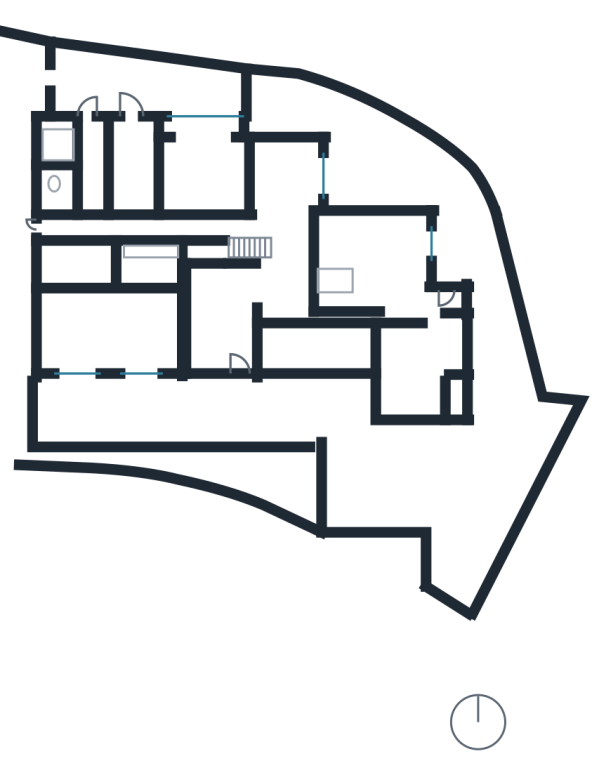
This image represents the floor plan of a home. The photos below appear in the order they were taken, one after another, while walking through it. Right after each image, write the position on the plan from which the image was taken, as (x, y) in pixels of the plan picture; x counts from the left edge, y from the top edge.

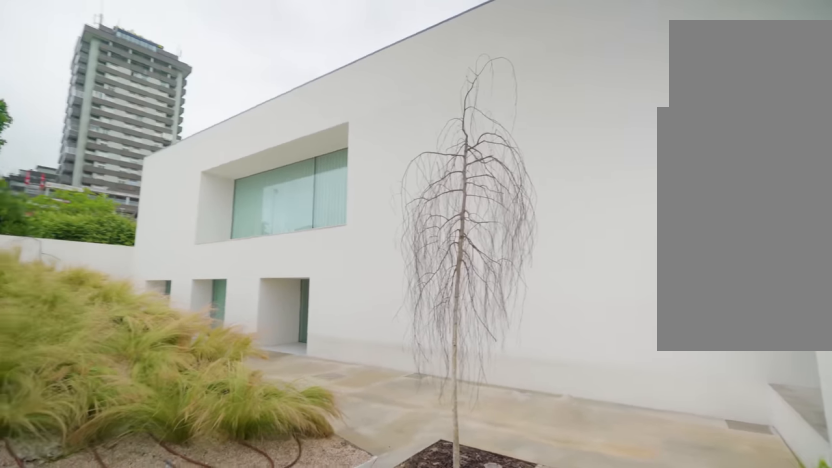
(339, 482)
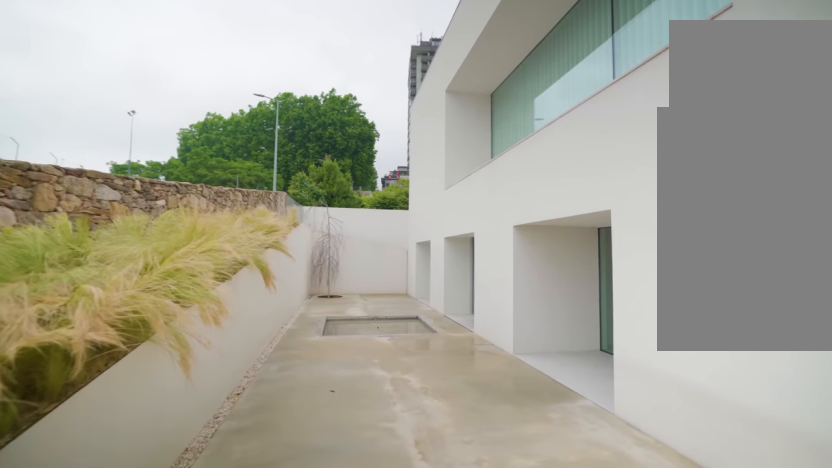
(279, 405)
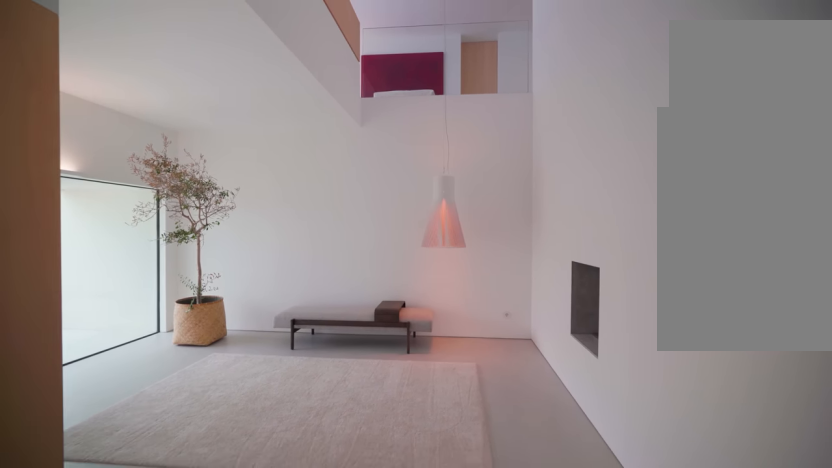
(253, 290)
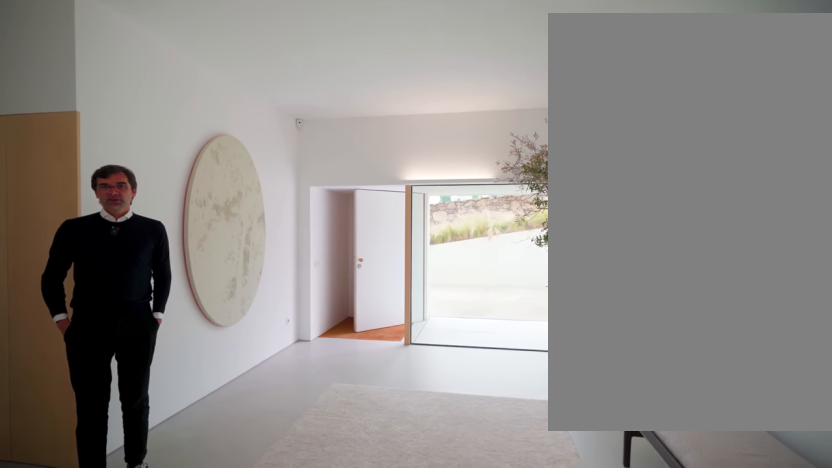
(203, 284)
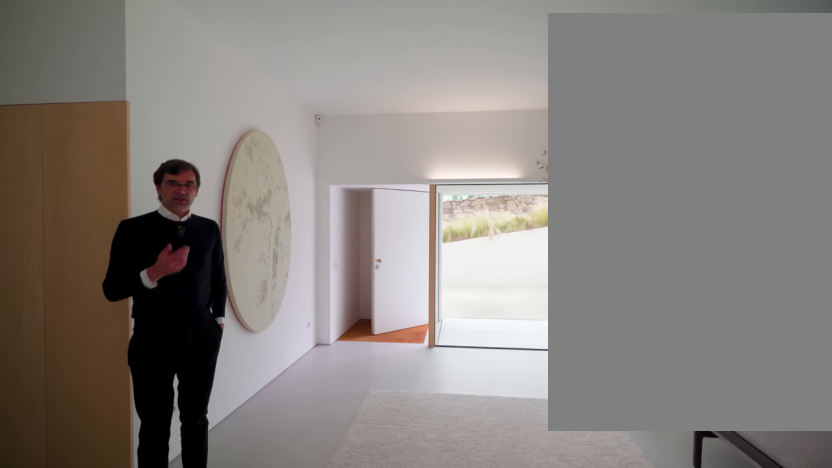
(208, 283)
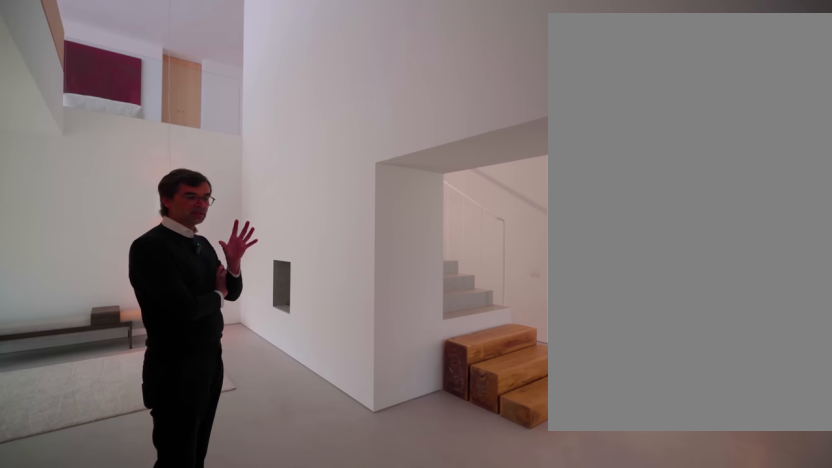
(289, 284)
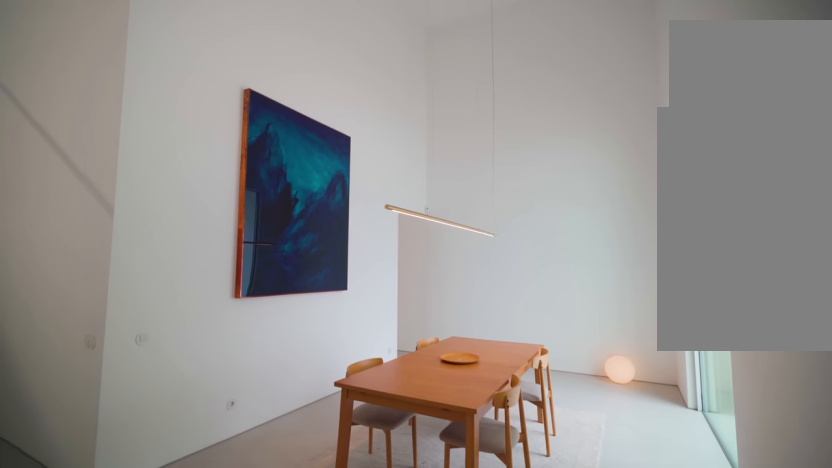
(296, 246)
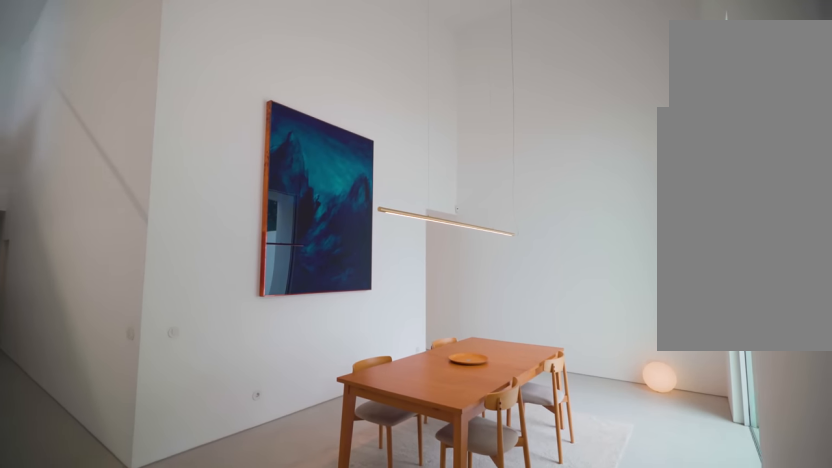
(296, 246)
